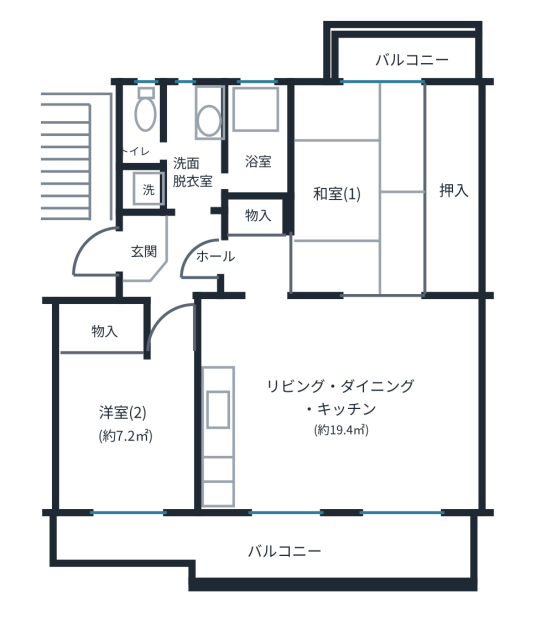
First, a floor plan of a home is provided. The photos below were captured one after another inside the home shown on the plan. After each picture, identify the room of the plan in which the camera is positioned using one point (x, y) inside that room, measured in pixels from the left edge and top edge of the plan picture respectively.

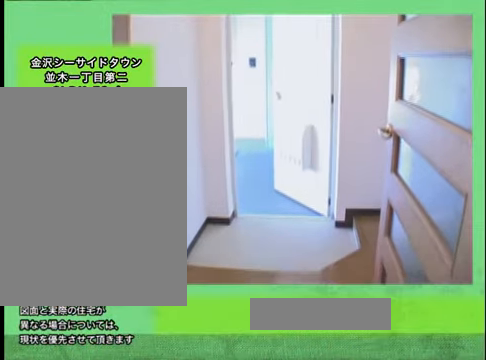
(140, 251)
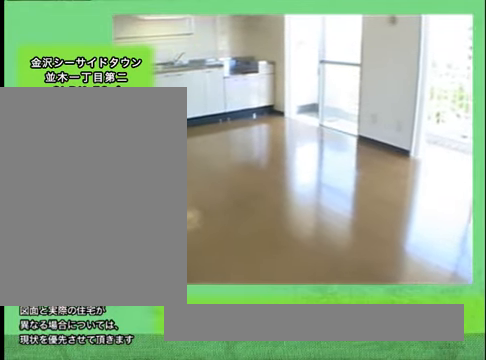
(347, 405)
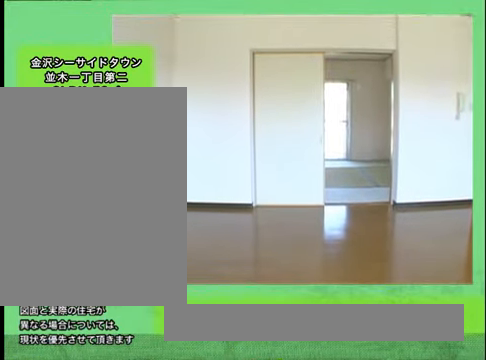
(346, 405)
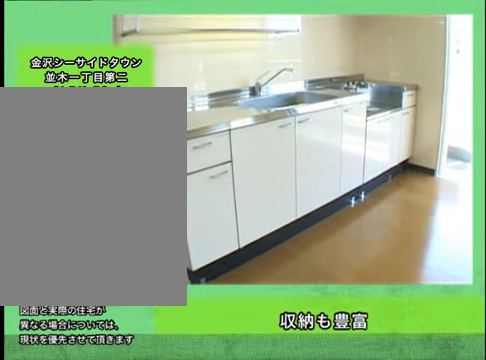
(223, 421)
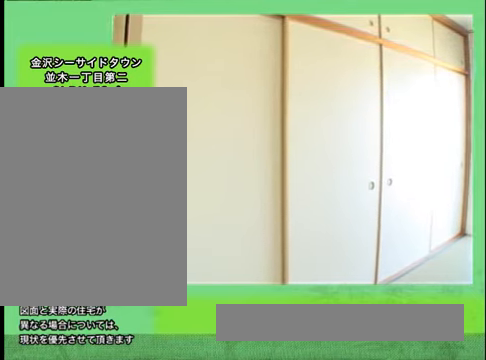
(363, 196)
